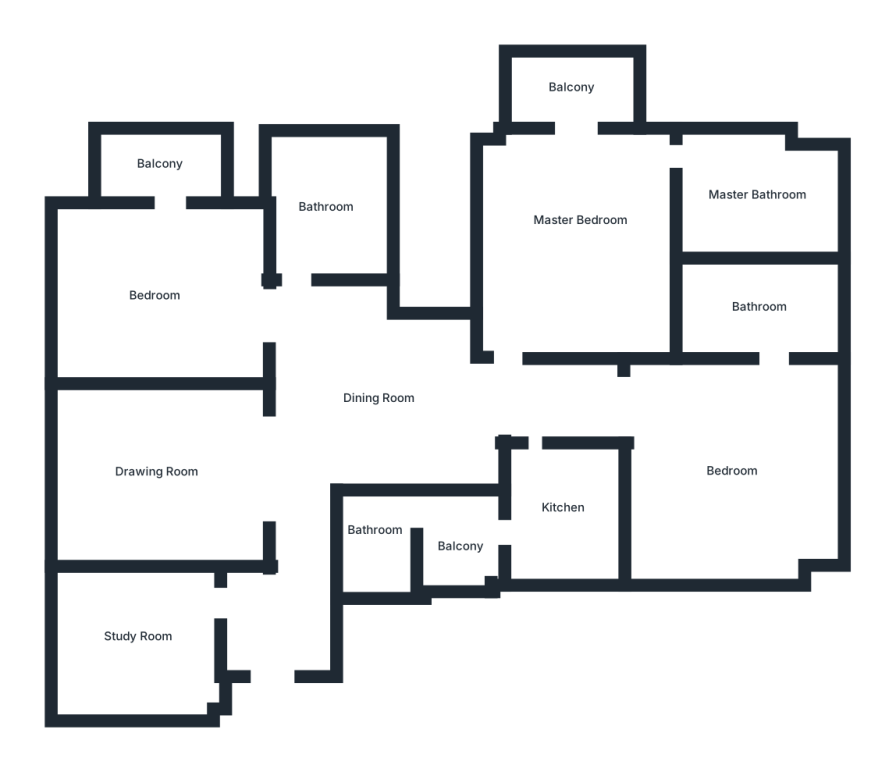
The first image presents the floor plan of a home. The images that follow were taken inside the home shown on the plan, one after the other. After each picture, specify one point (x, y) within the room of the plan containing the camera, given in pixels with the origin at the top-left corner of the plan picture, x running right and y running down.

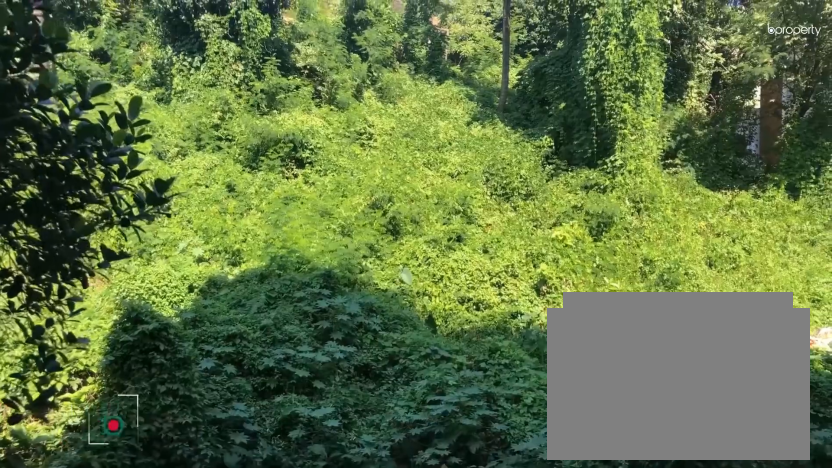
(159, 164)
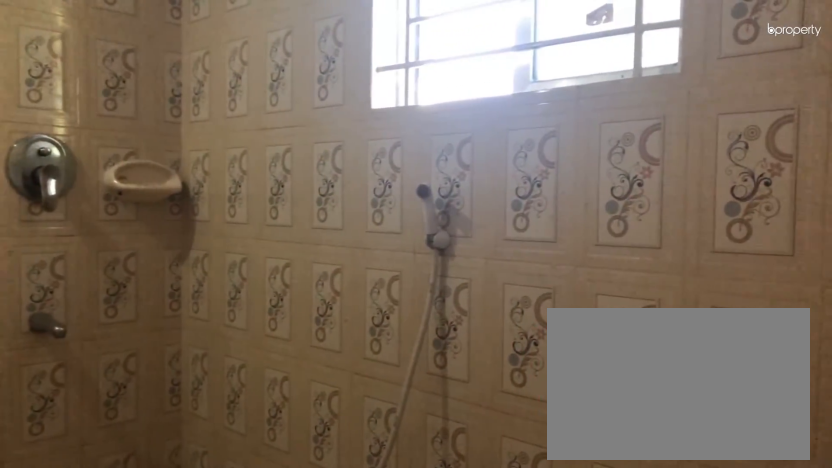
(327, 205)
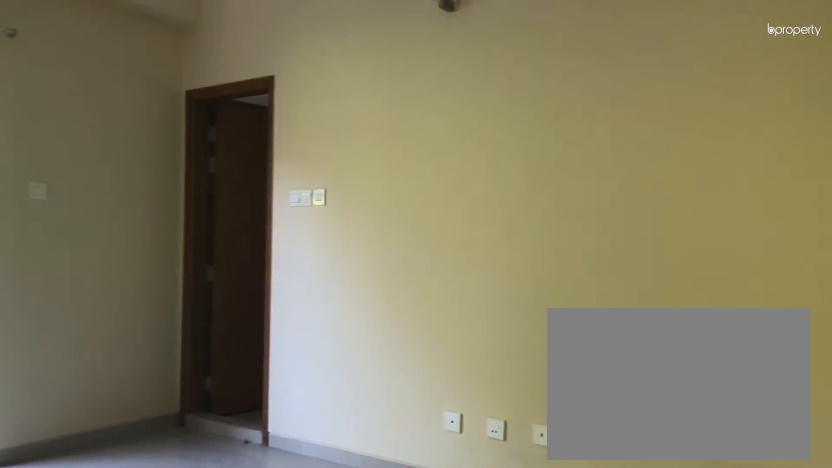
(583, 221)
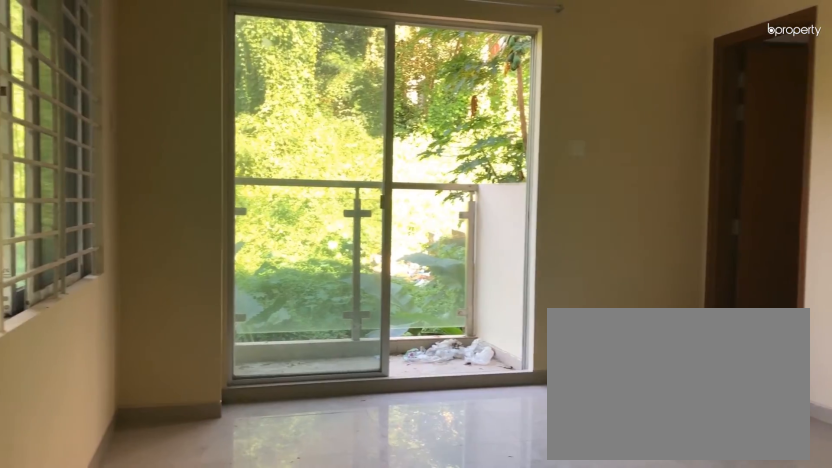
(583, 221)
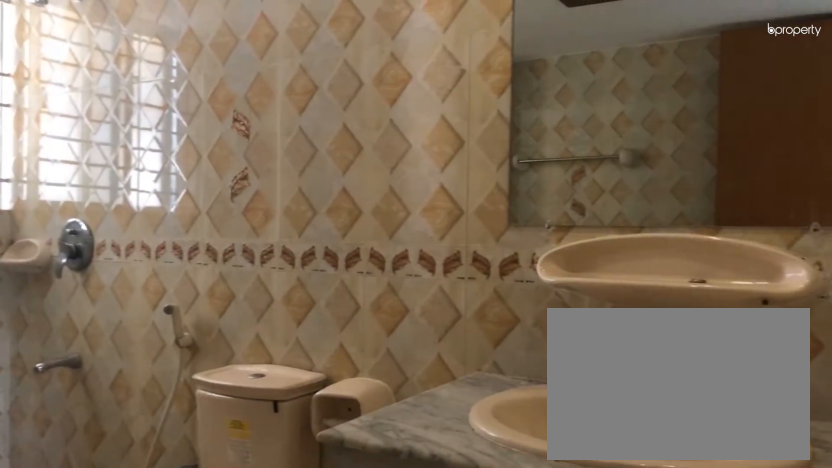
(756, 195)
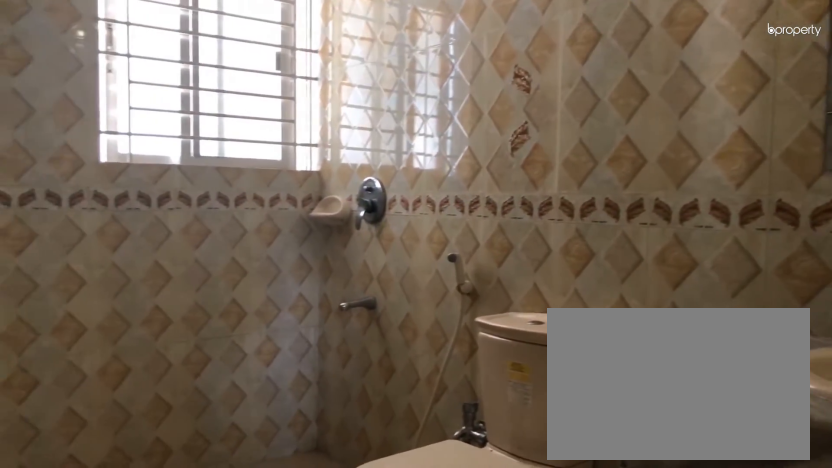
(756, 195)
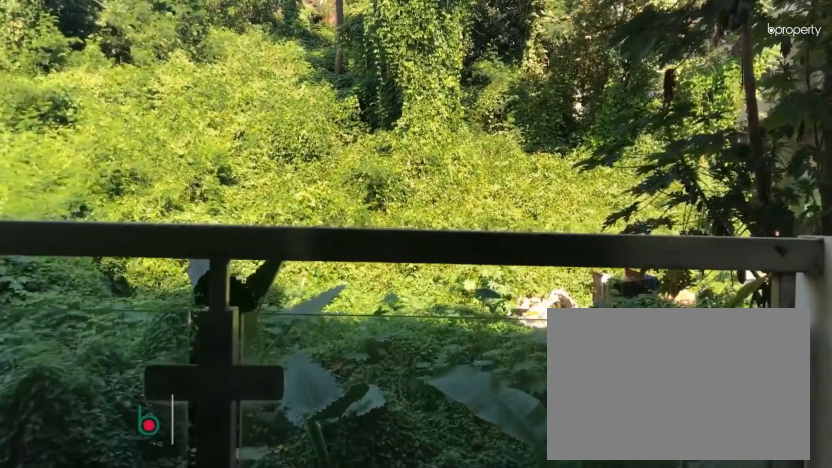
(573, 87)
